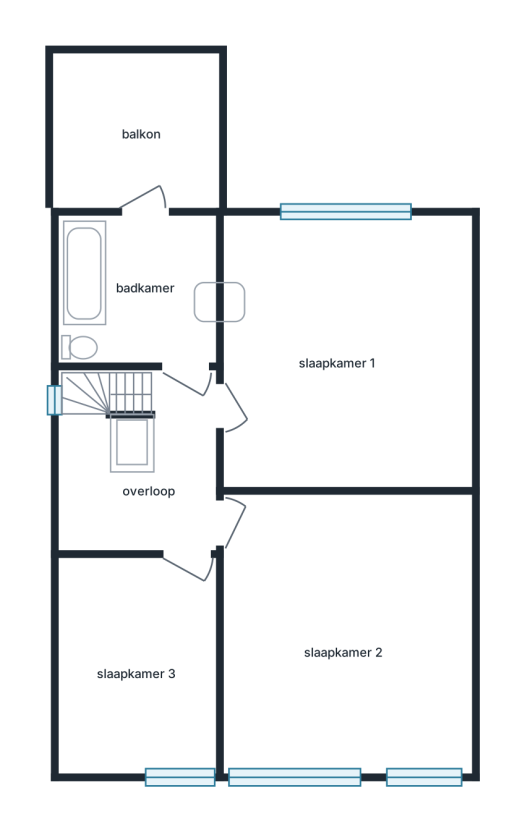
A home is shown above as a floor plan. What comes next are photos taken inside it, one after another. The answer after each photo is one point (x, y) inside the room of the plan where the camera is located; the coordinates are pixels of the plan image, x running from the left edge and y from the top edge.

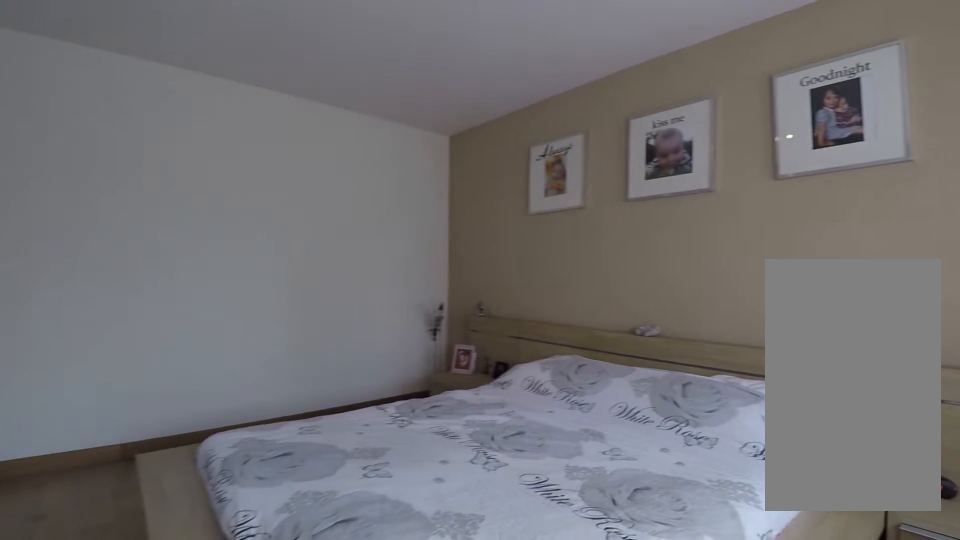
(343, 632)
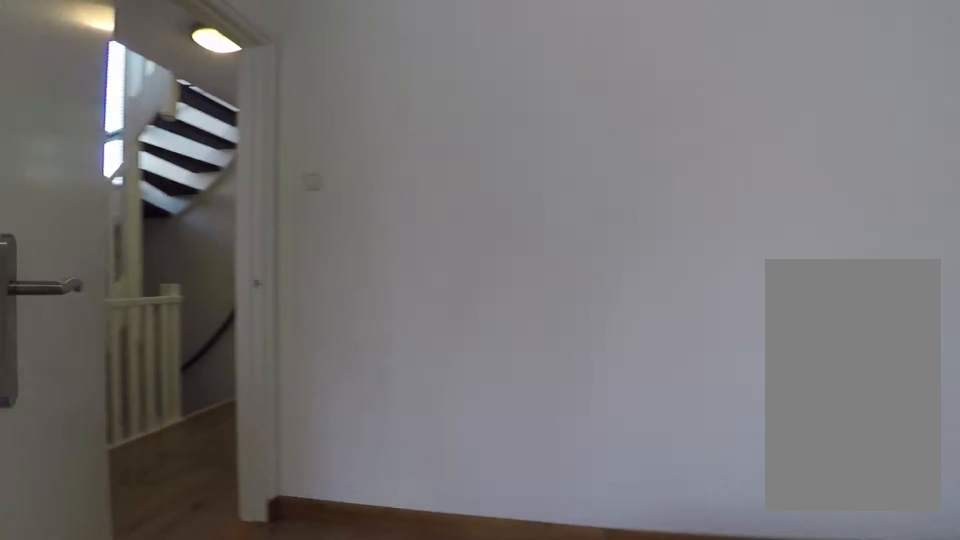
(343, 632)
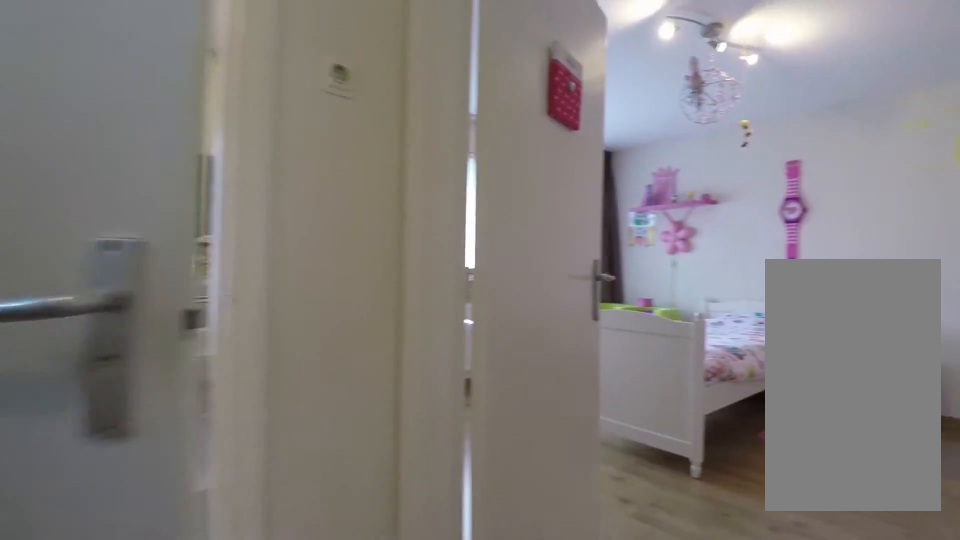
(139, 461)
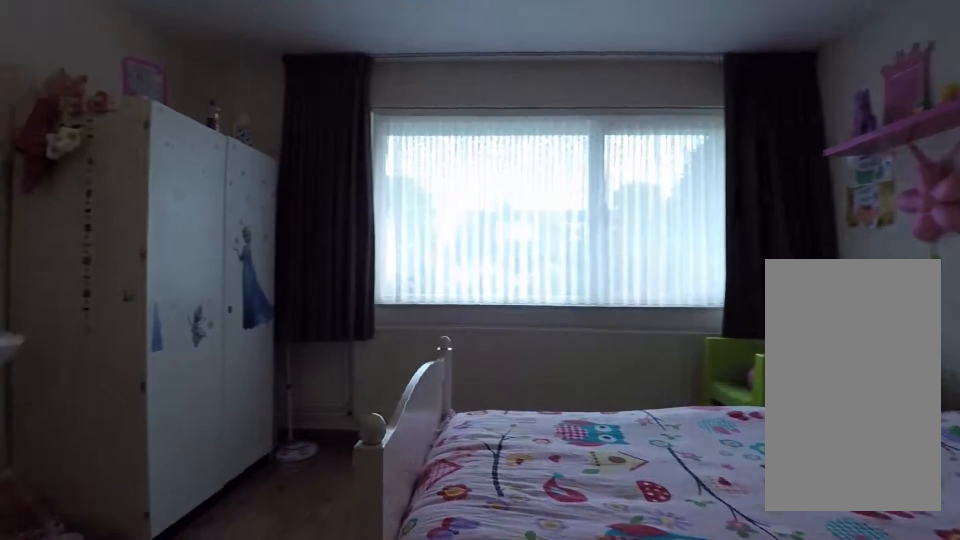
(458, 350)
